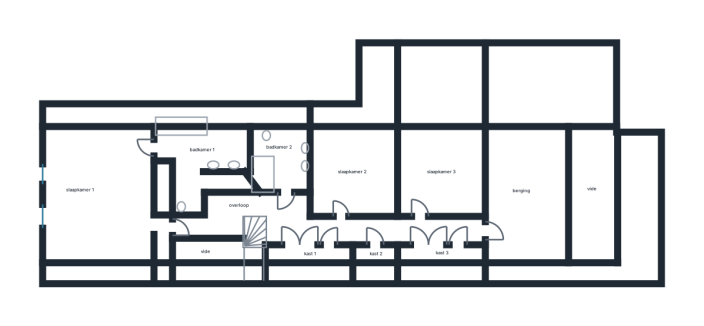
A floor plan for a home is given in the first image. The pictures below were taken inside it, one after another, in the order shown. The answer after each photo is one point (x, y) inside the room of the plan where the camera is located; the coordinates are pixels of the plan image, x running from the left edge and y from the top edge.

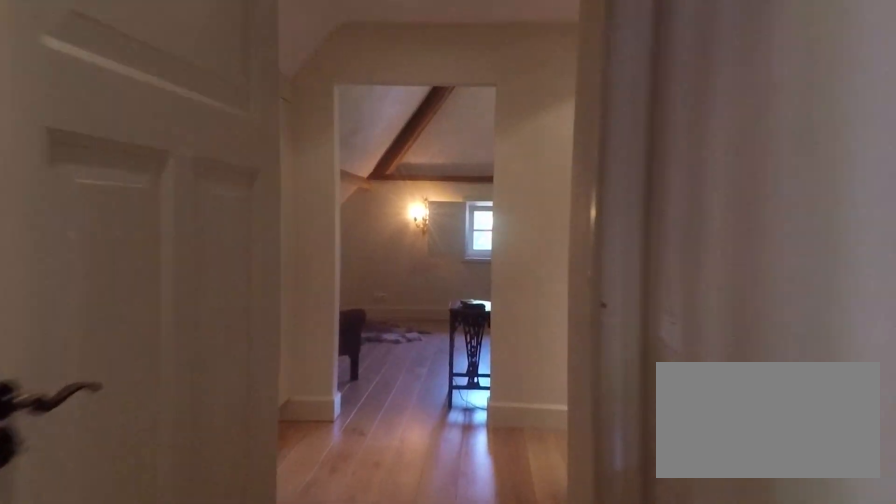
(314, 223)
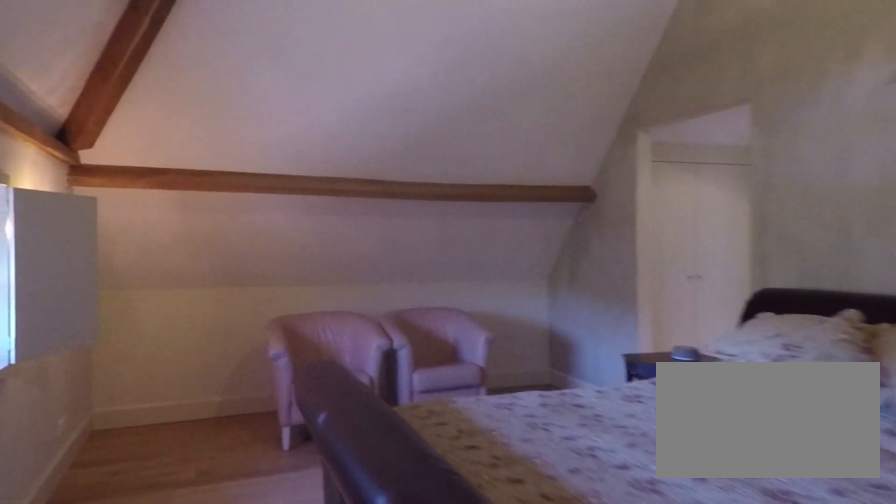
(104, 196)
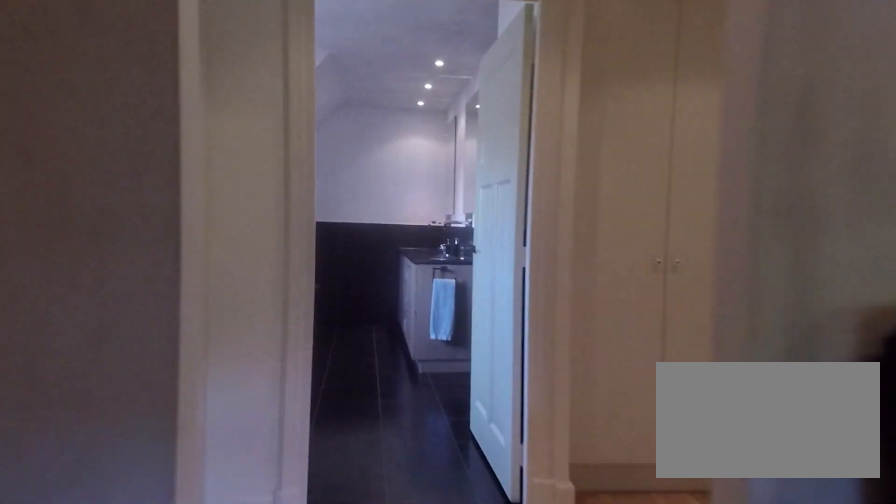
(104, 196)
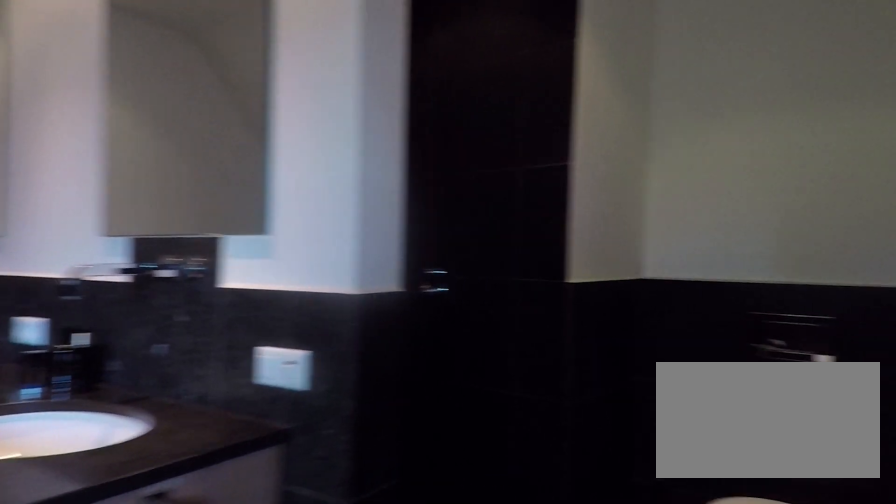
(203, 156)
